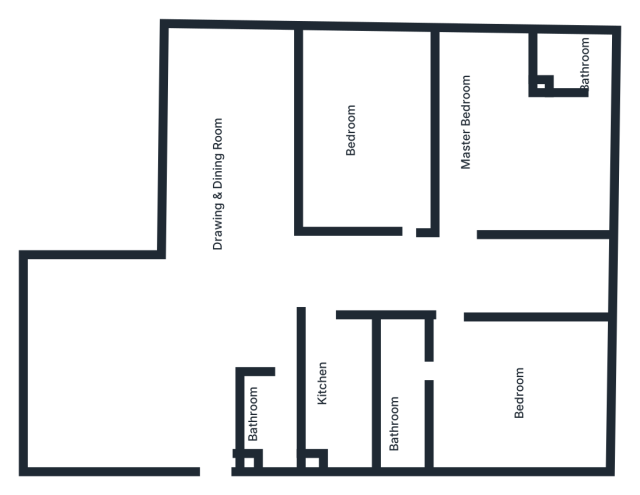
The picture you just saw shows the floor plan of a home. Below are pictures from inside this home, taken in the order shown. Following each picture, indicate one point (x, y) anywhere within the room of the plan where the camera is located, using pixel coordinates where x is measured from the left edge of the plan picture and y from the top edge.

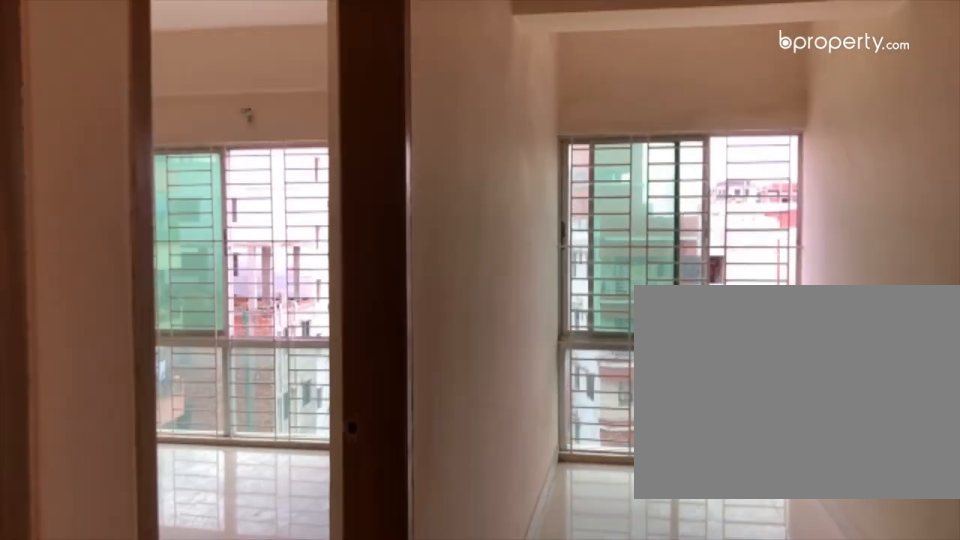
(465, 246)
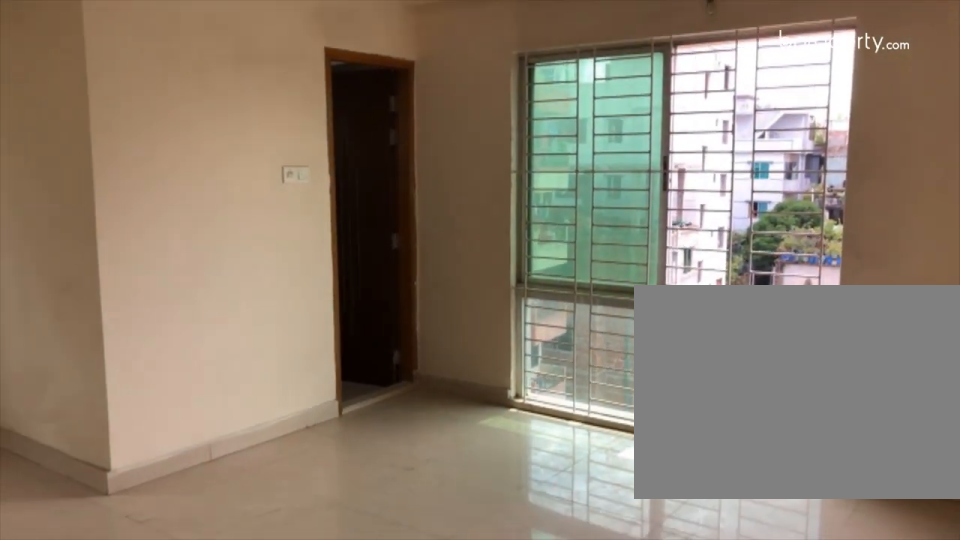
(514, 160)
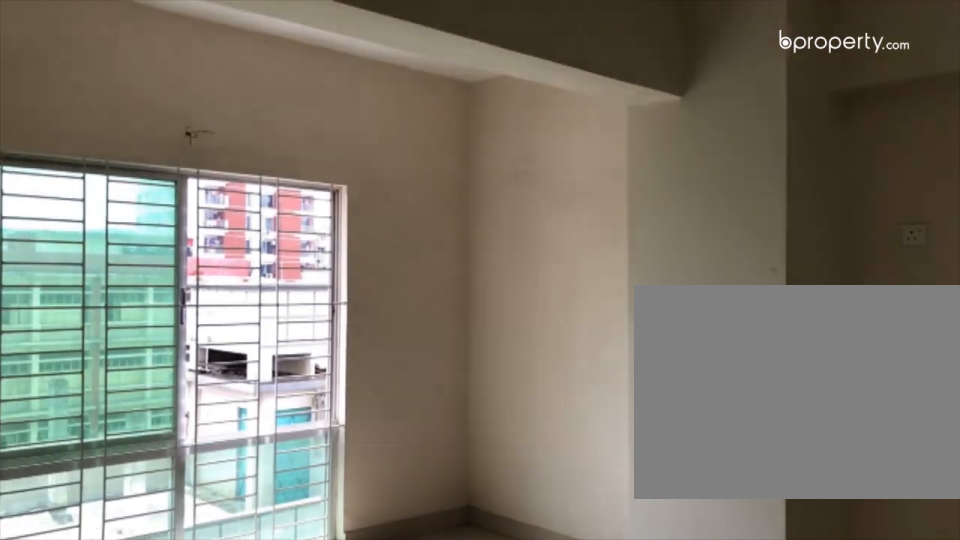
(514, 393)
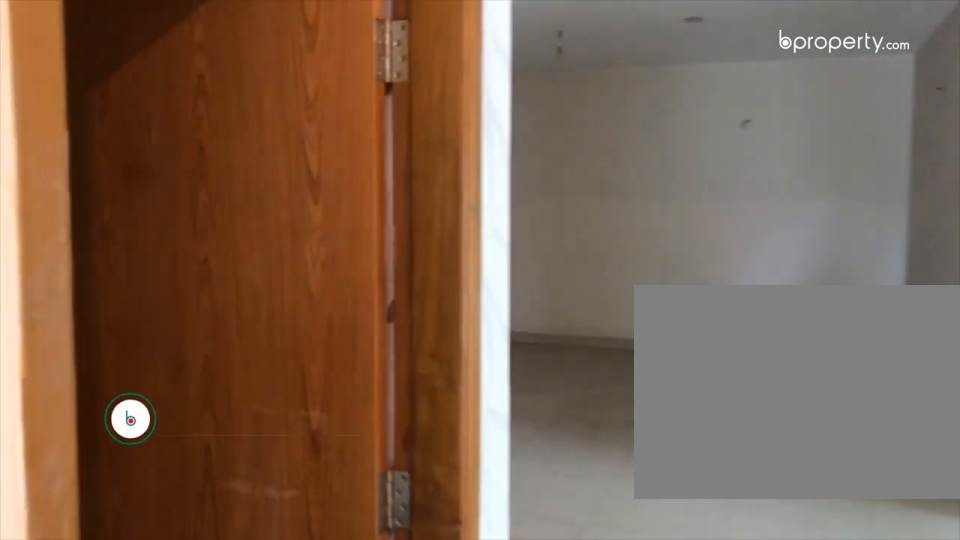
(321, 298)
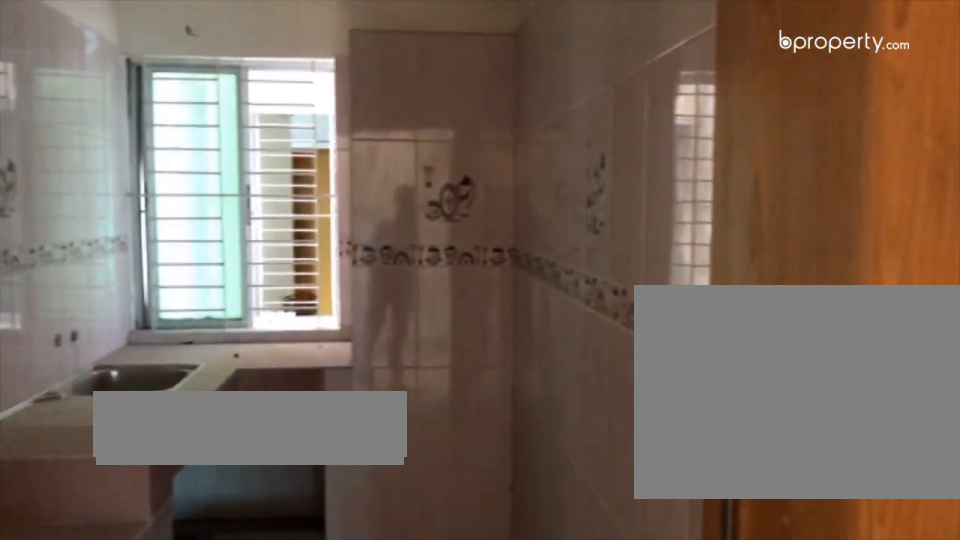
(322, 390)
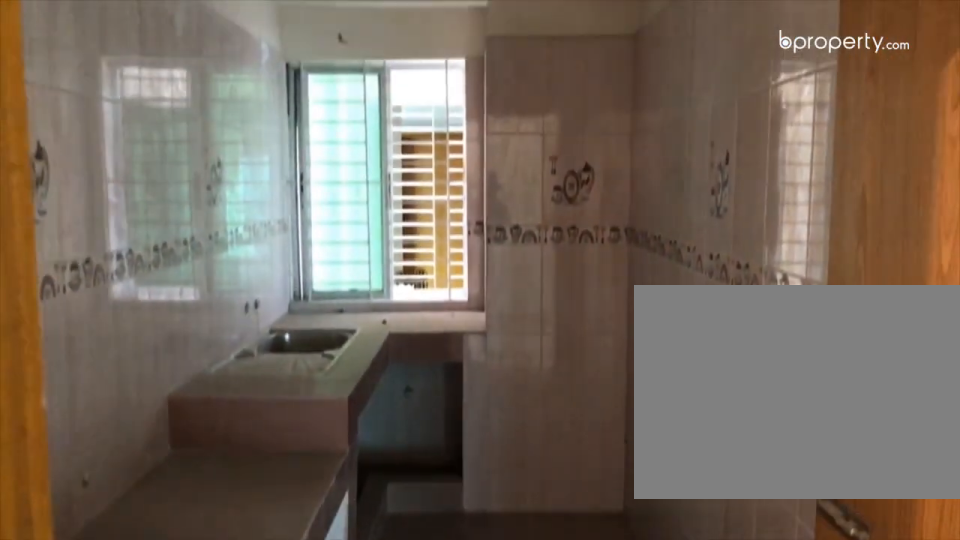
(322, 390)
